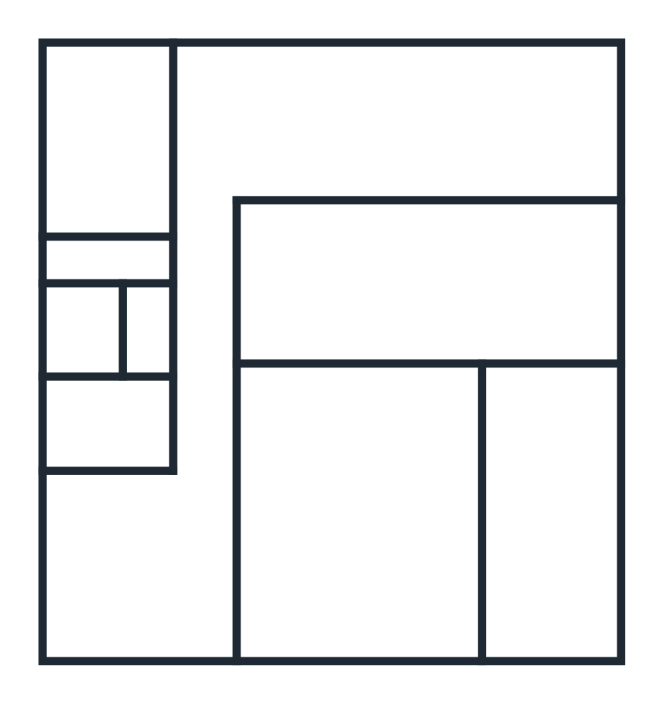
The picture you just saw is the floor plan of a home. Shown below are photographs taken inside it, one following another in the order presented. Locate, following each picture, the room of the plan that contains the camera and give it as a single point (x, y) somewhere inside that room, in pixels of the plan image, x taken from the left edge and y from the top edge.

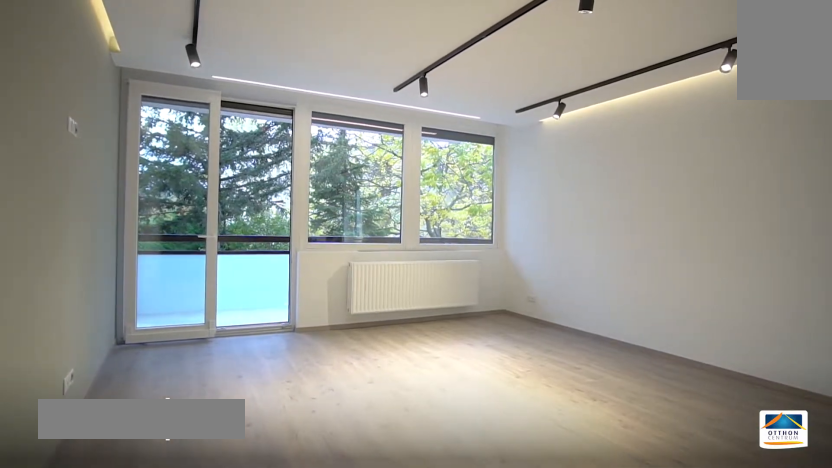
(365, 549)
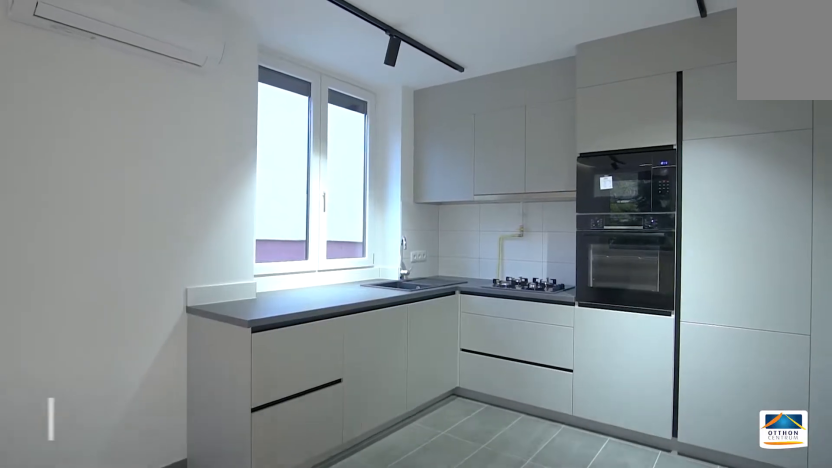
(263, 549)
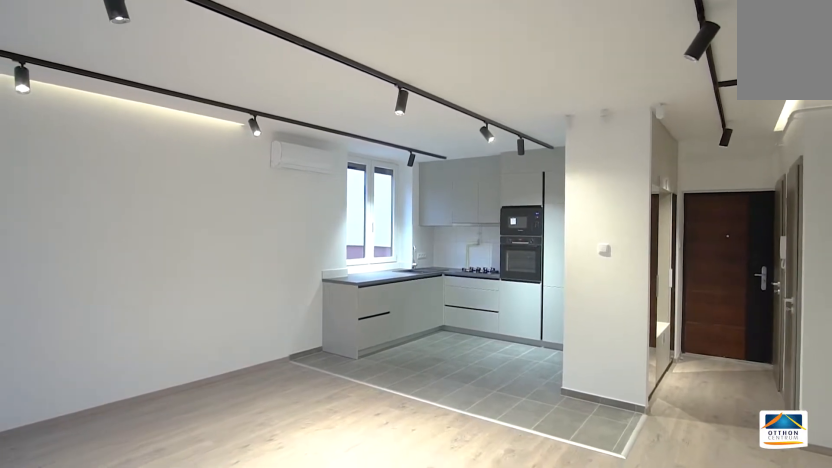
(263, 551)
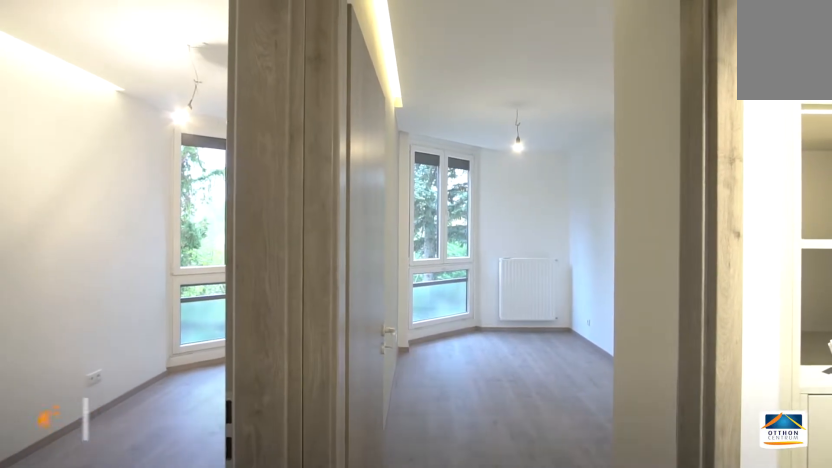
(412, 284)
